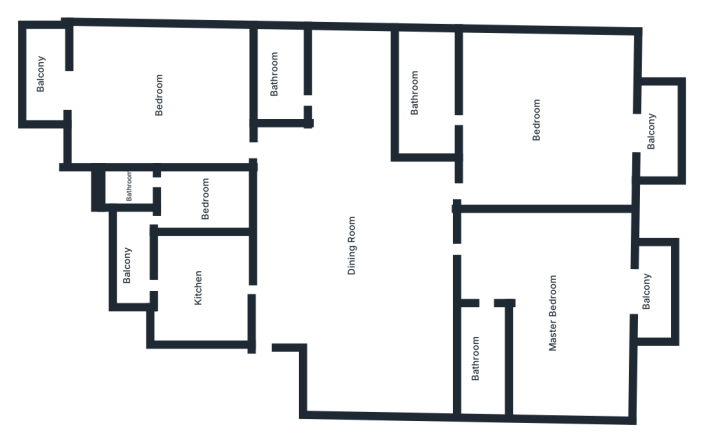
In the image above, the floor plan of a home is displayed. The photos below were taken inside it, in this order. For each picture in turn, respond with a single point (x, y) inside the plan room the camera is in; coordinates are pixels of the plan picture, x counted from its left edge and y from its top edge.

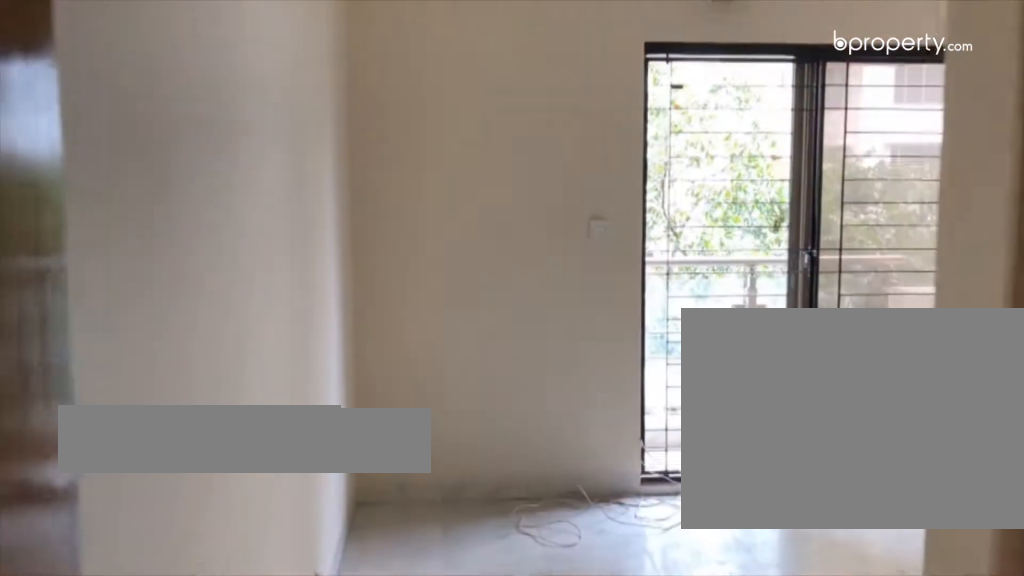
(466, 259)
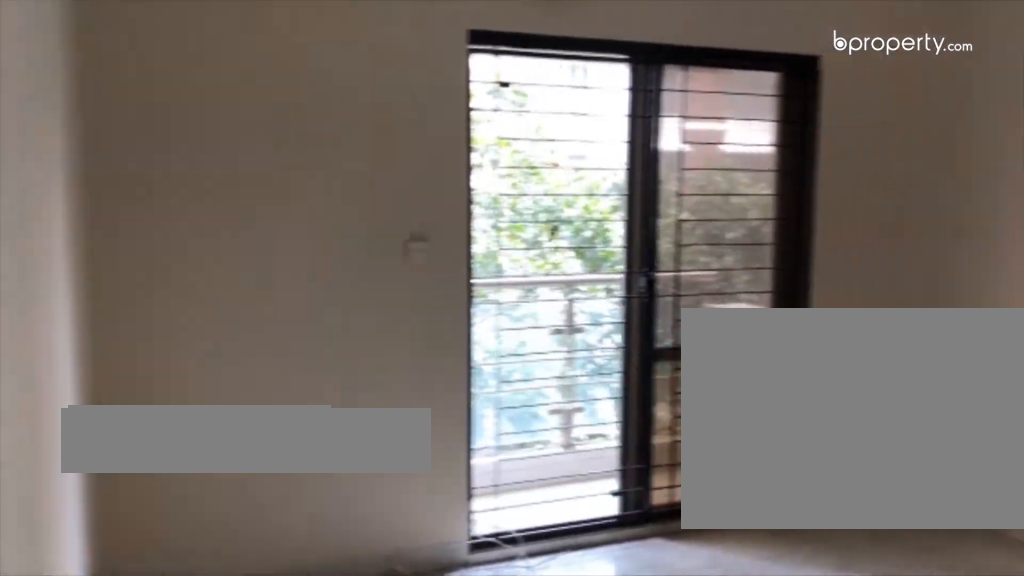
(557, 282)
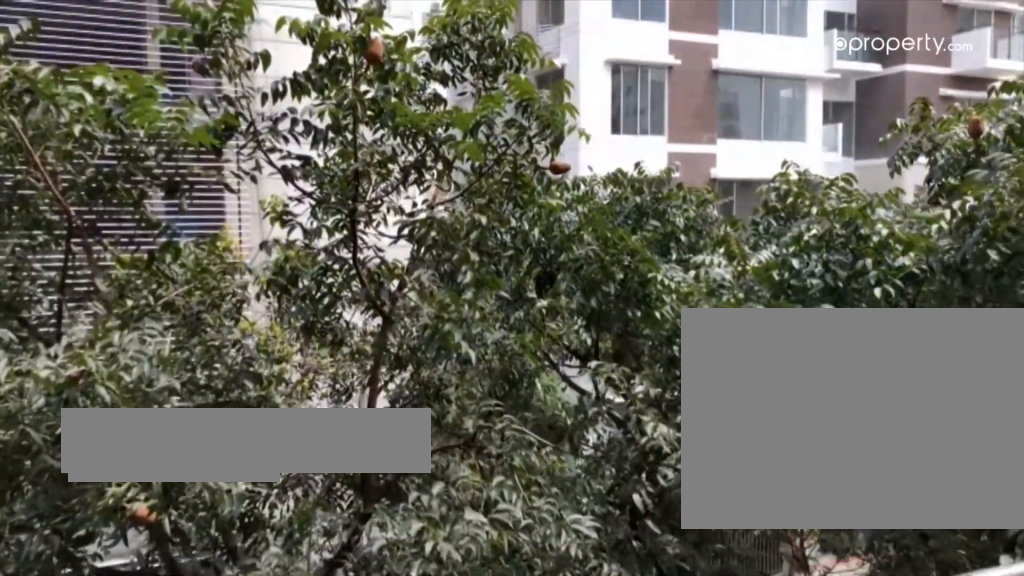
(645, 291)
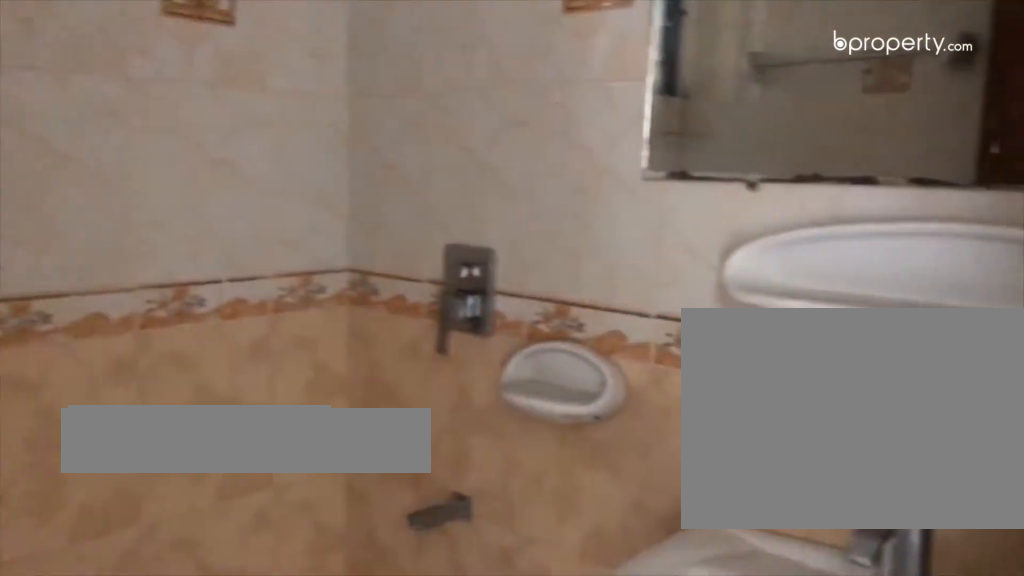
(483, 350)
